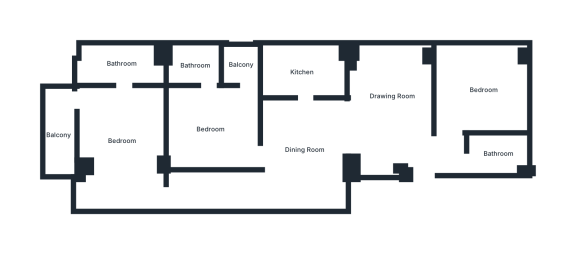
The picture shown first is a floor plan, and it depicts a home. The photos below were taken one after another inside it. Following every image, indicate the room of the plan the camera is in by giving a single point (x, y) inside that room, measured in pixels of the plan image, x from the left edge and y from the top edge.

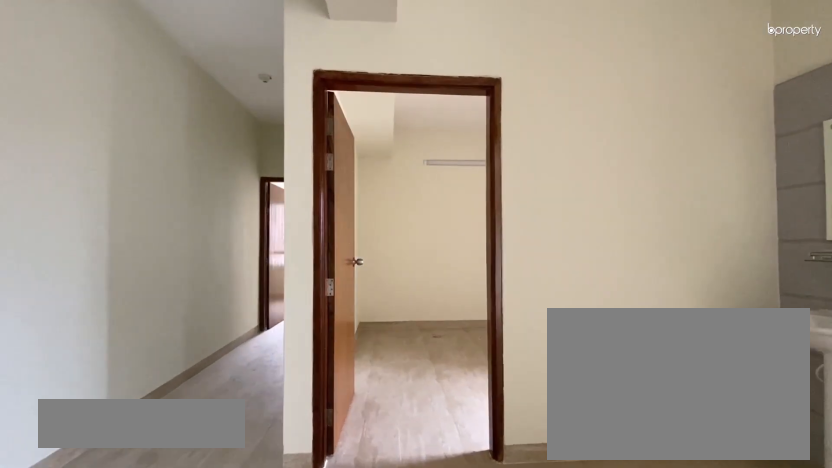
(304, 150)
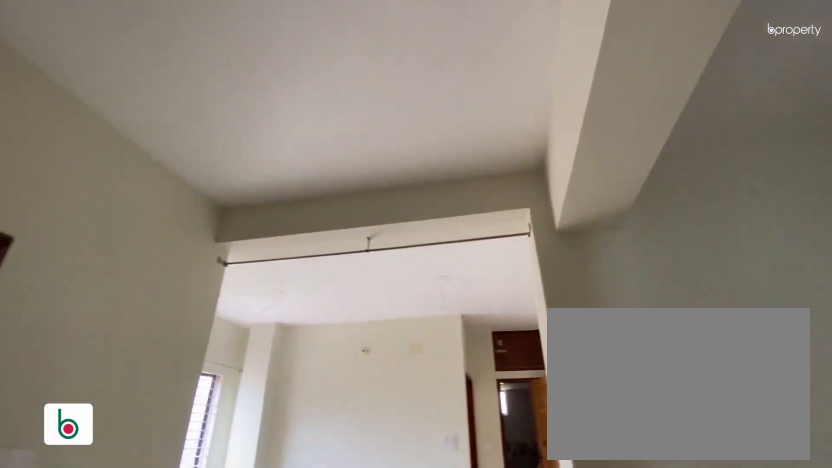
(304, 150)
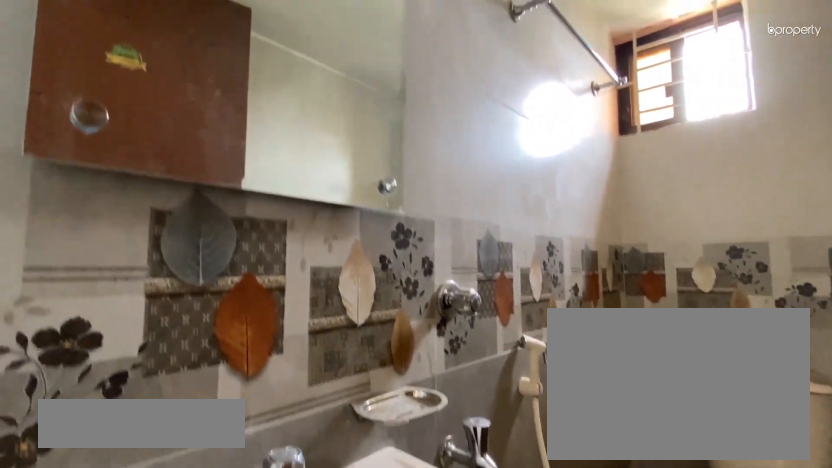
(500, 154)
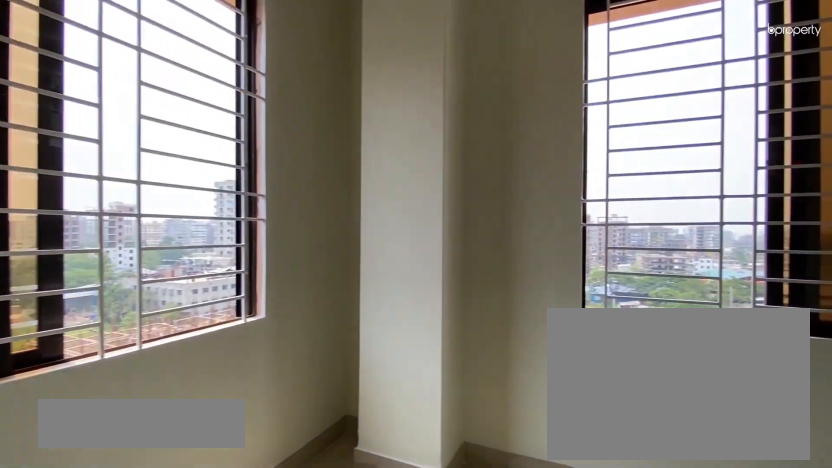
(483, 90)
